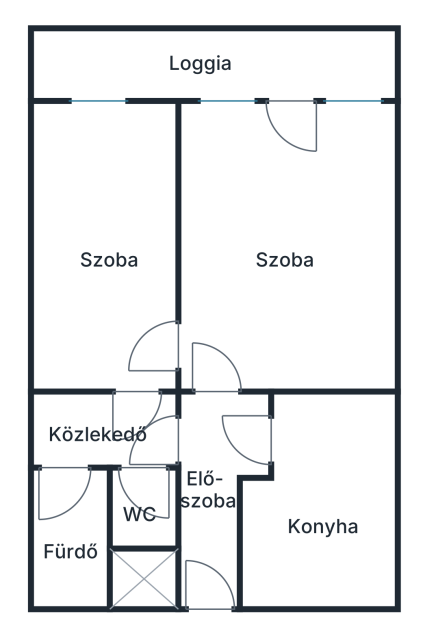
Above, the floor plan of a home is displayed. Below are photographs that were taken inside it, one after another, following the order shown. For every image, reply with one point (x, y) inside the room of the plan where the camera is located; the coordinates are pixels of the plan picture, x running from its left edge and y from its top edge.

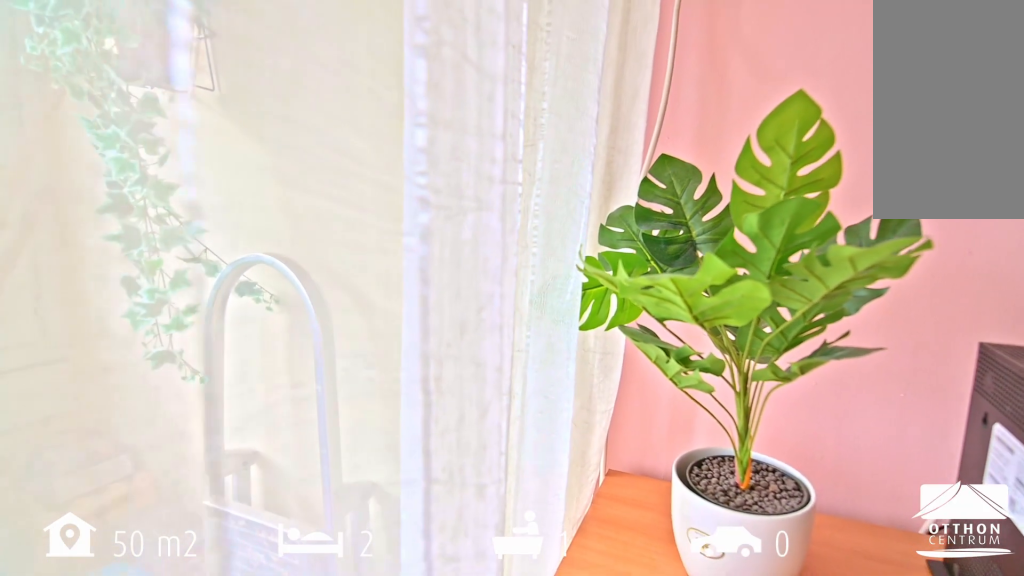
(281, 280)
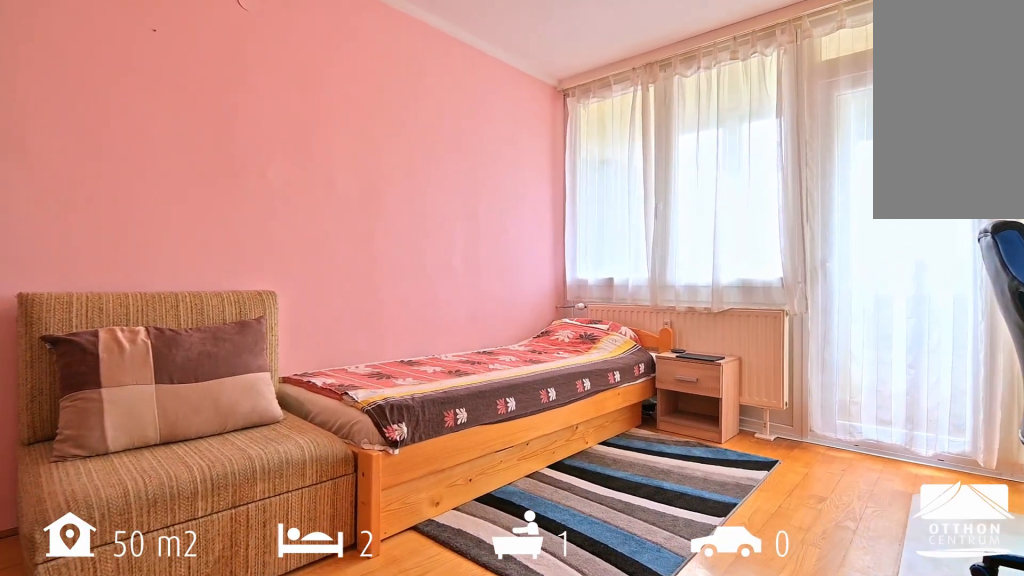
(280, 280)
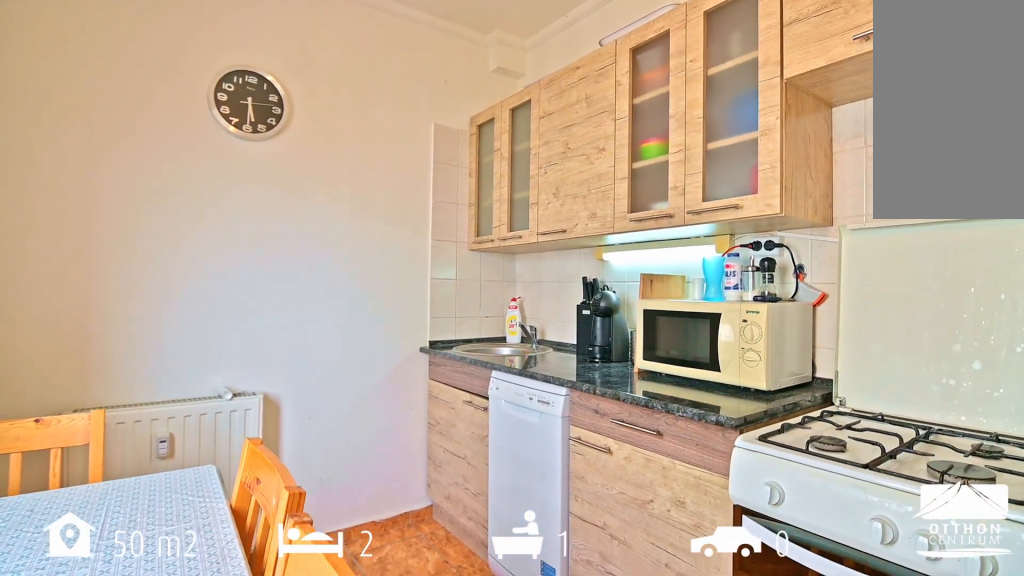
(335, 492)
